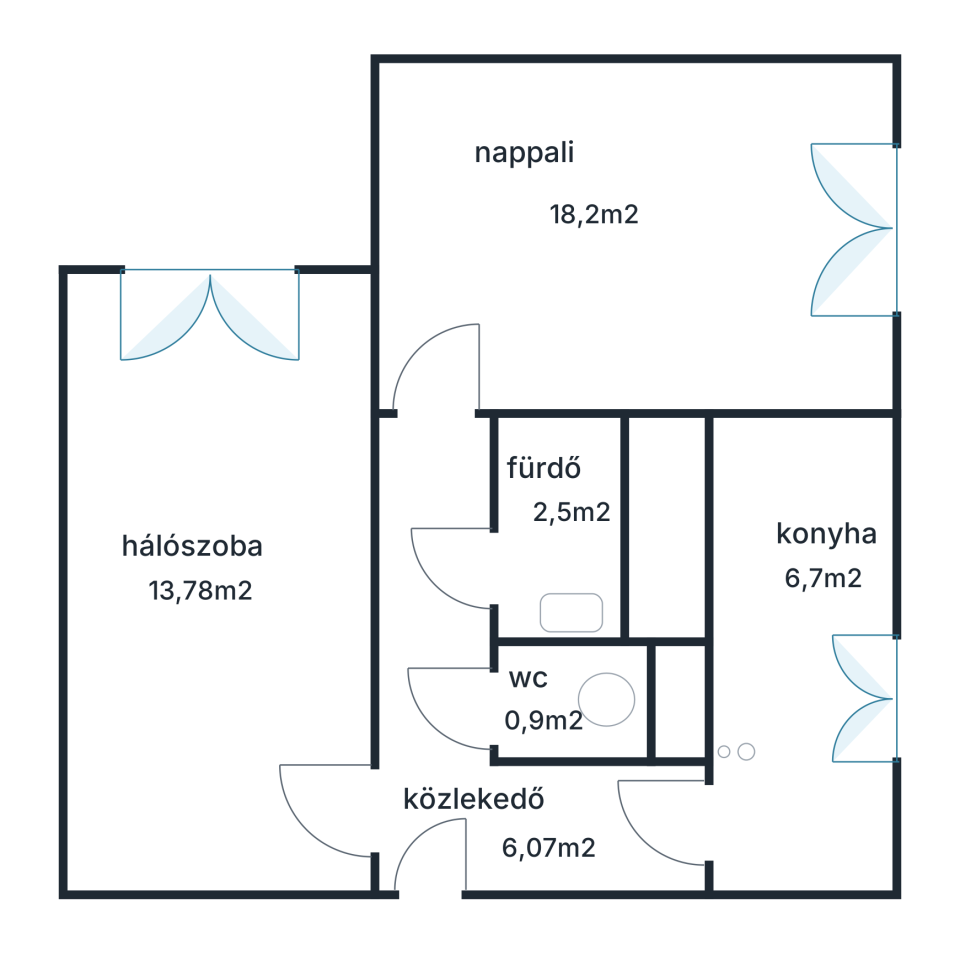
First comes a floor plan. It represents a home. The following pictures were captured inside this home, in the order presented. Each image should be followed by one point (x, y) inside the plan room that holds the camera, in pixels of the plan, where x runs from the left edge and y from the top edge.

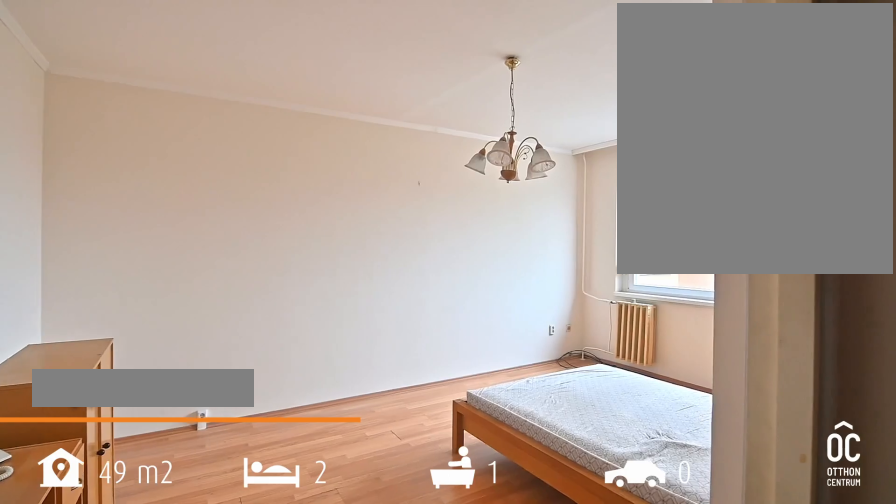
(639, 230)
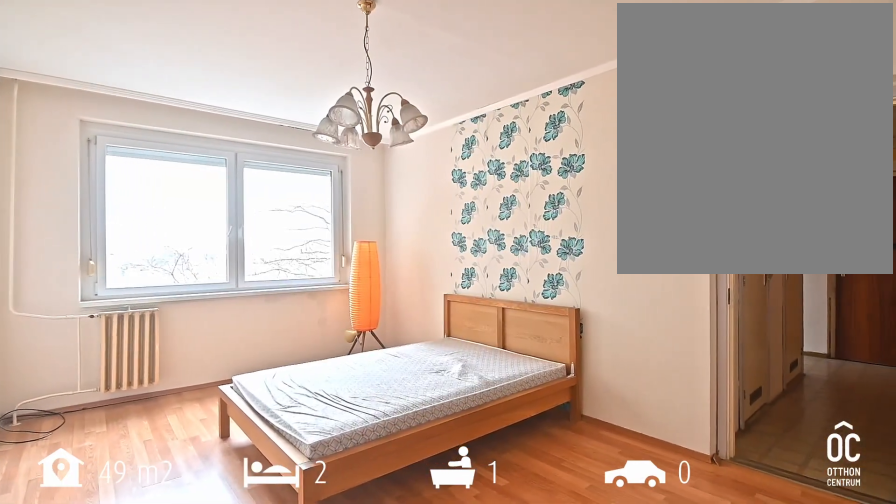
(639, 230)
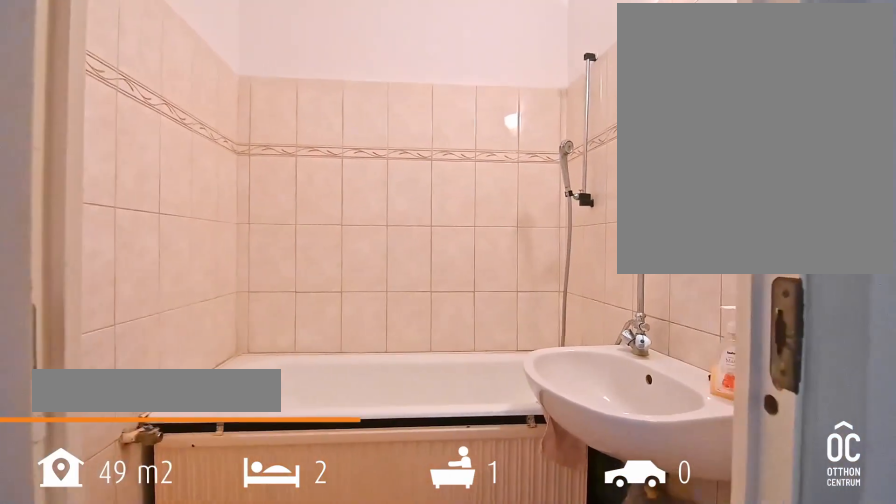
(588, 527)
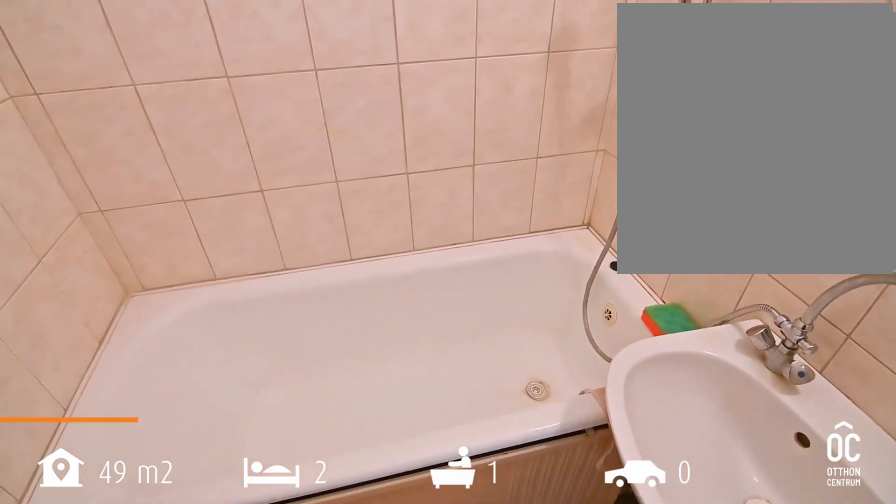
(588, 527)
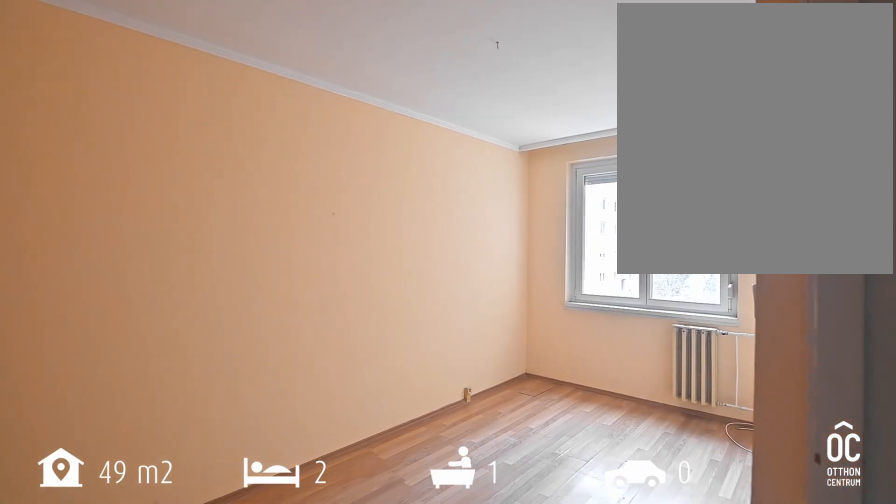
(202, 563)
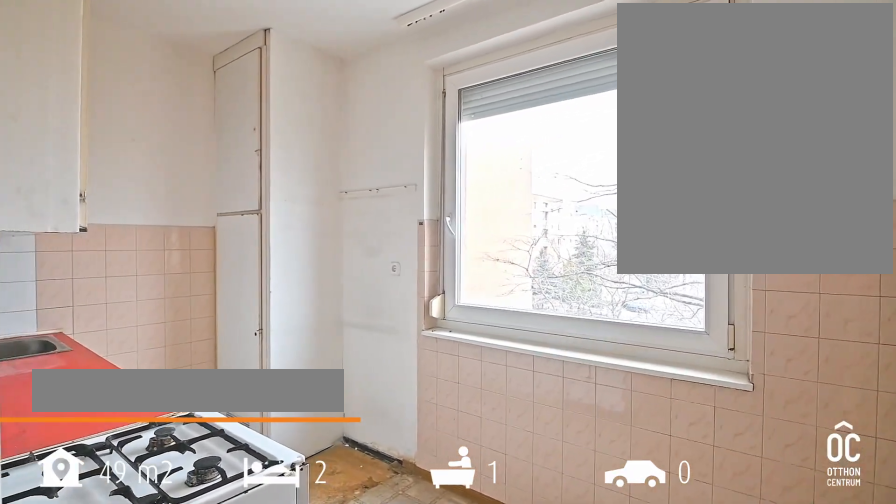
(798, 666)
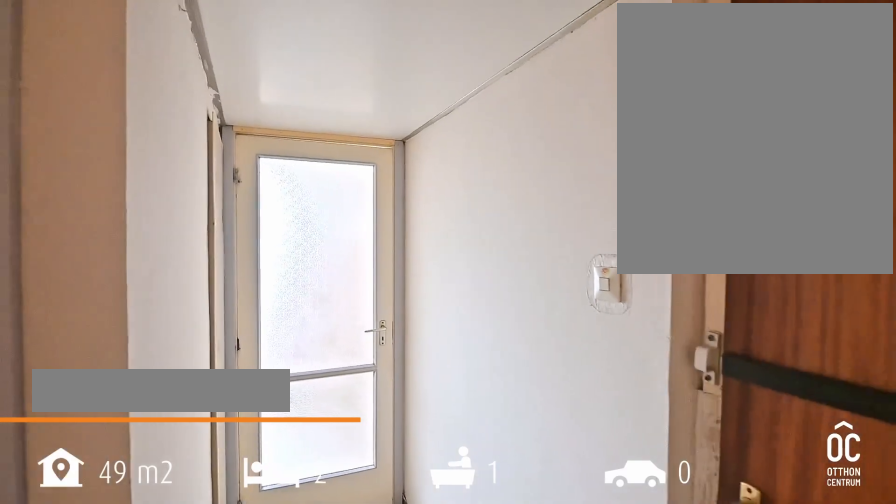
(446, 827)
